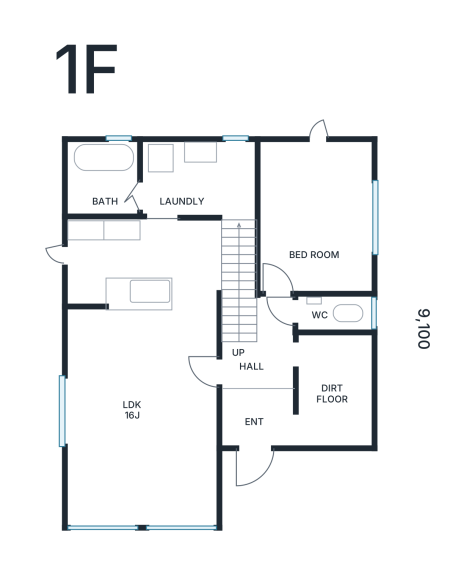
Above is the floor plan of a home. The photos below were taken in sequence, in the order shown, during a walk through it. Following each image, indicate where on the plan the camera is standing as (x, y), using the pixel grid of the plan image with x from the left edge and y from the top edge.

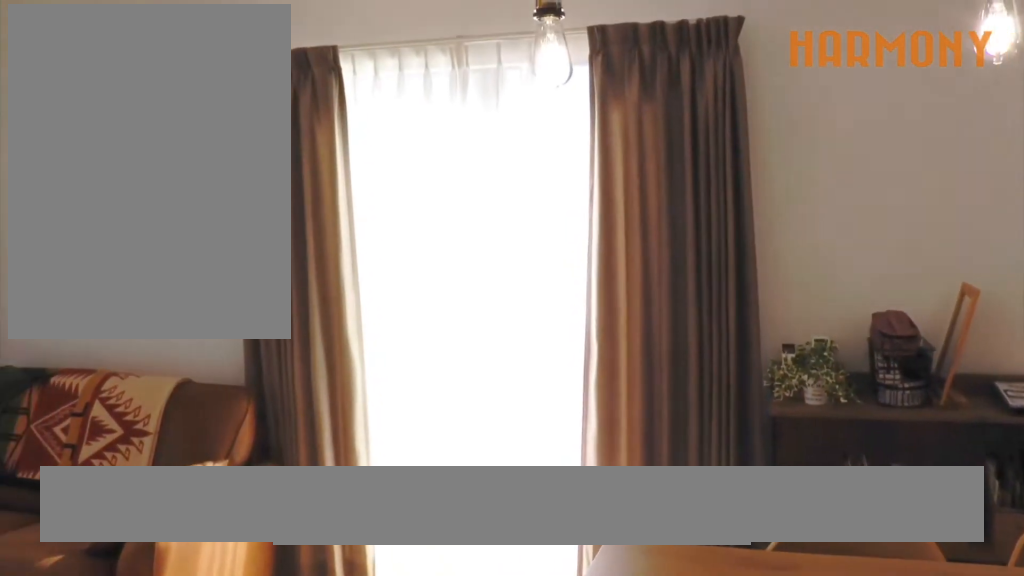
(192, 378)
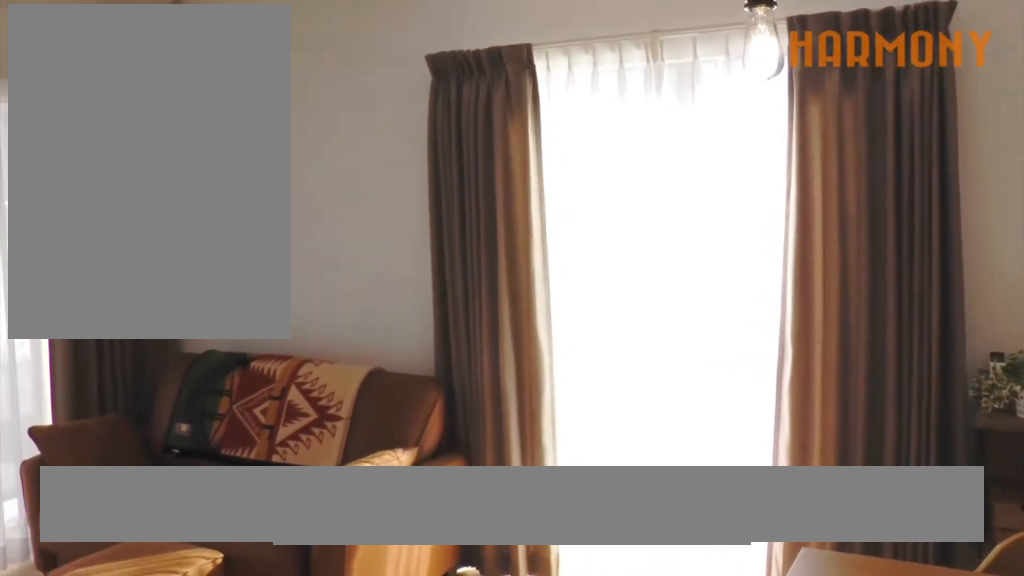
(188, 379)
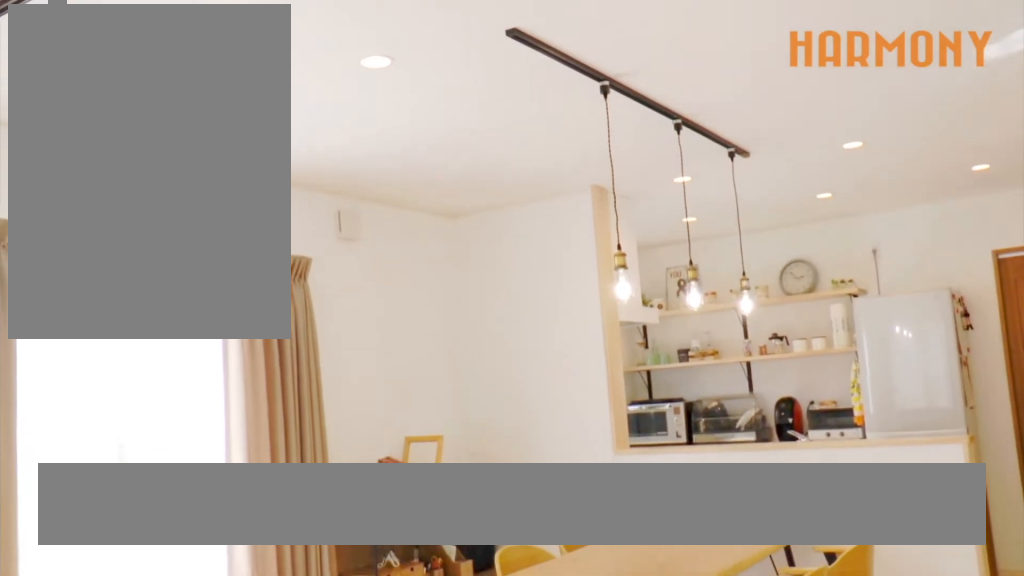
(125, 475)
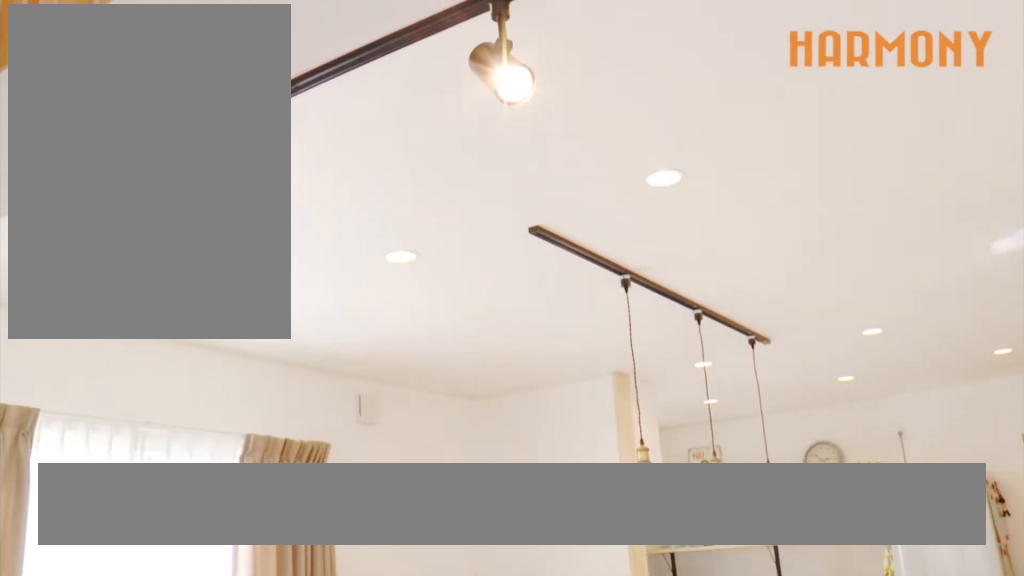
(125, 475)
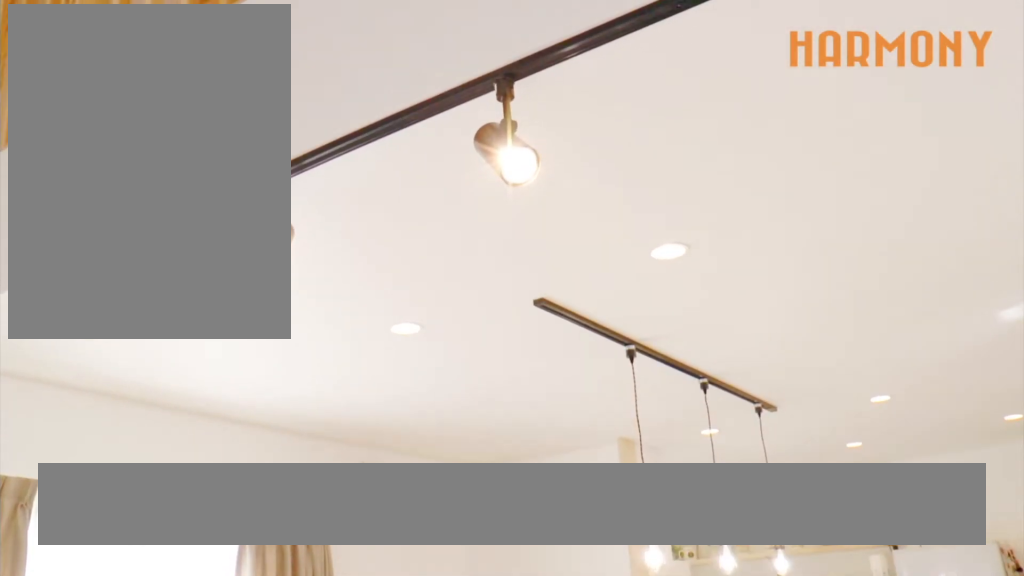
(125, 475)
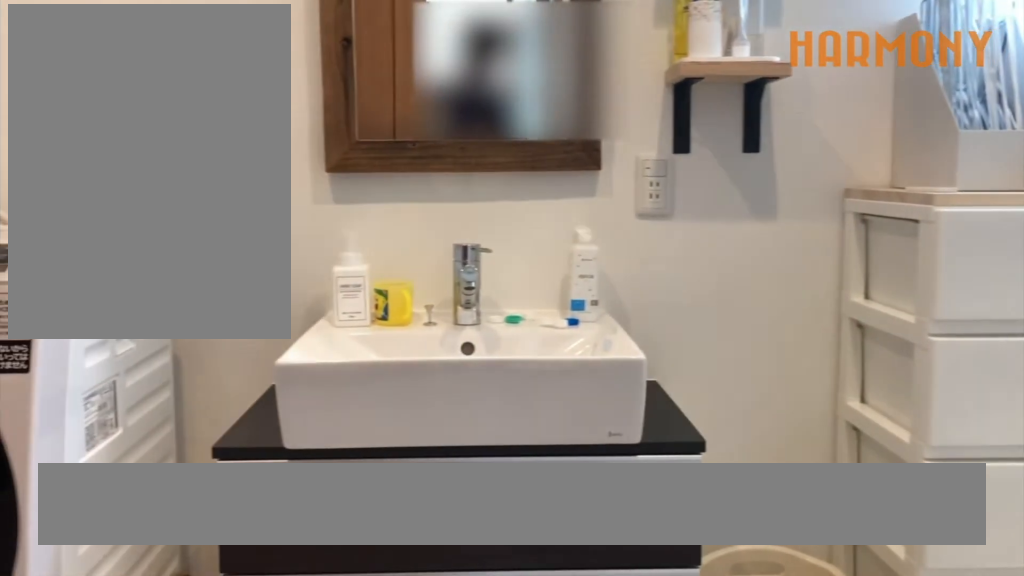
(178, 201)
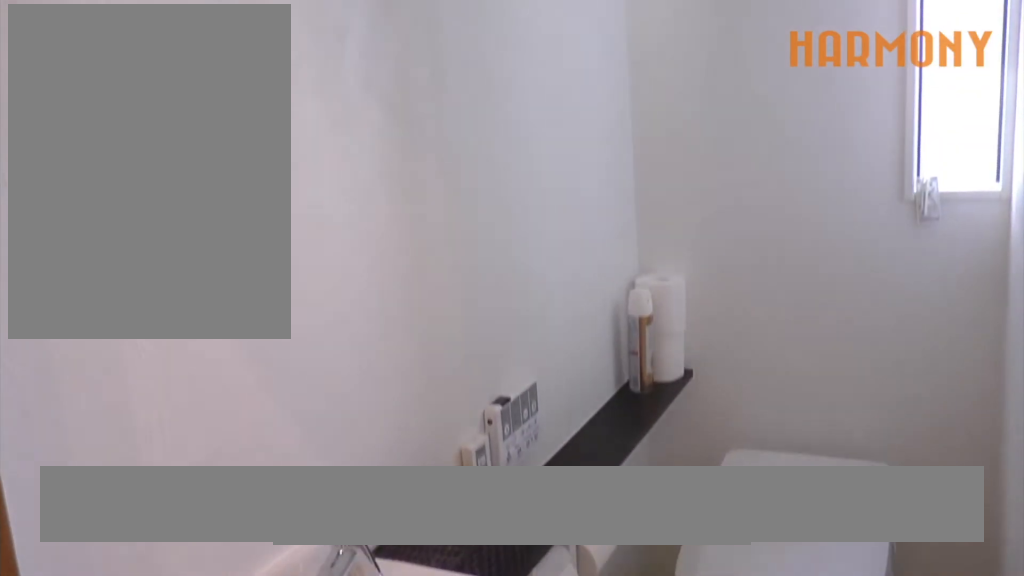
(306, 313)
